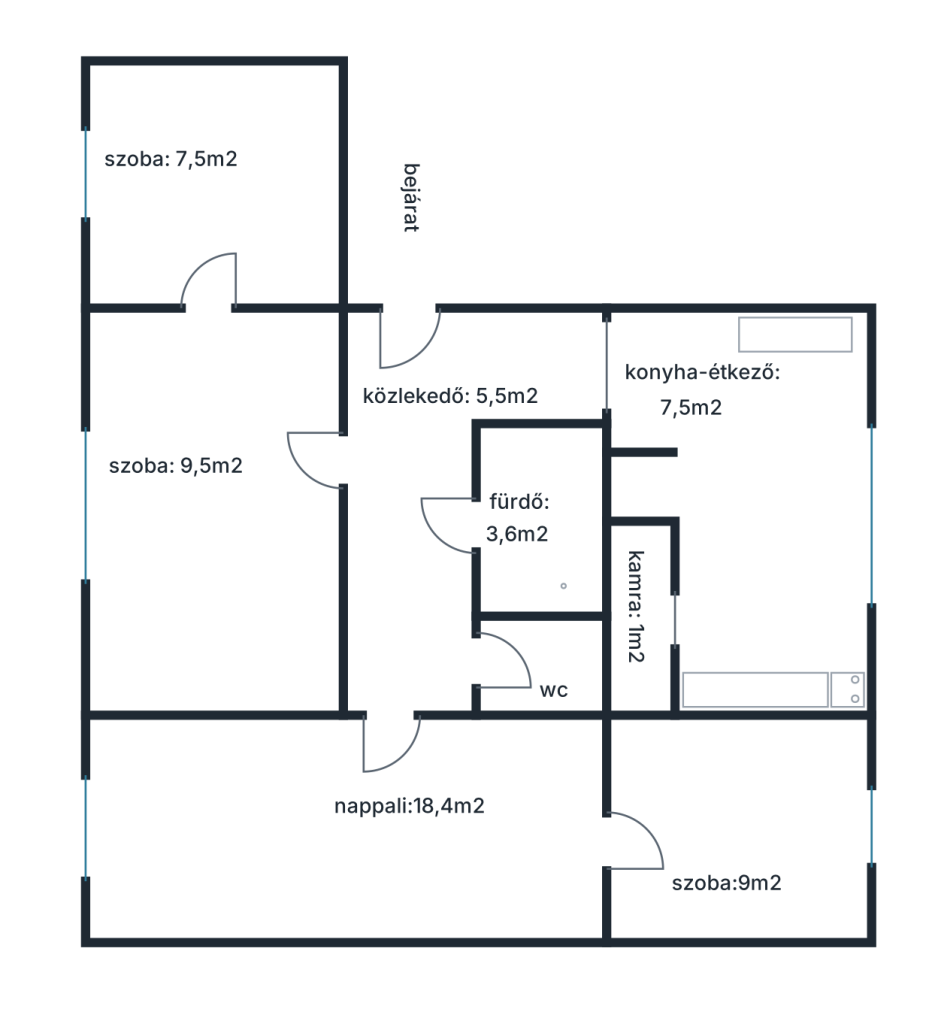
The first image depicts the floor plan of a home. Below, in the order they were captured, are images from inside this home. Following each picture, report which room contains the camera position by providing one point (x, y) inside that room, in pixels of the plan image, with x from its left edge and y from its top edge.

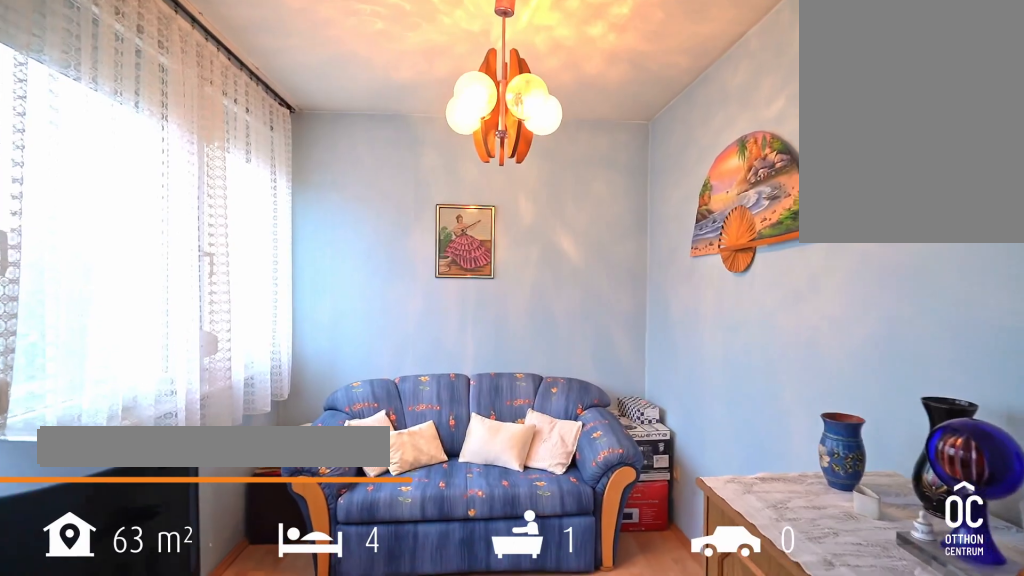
(211, 184)
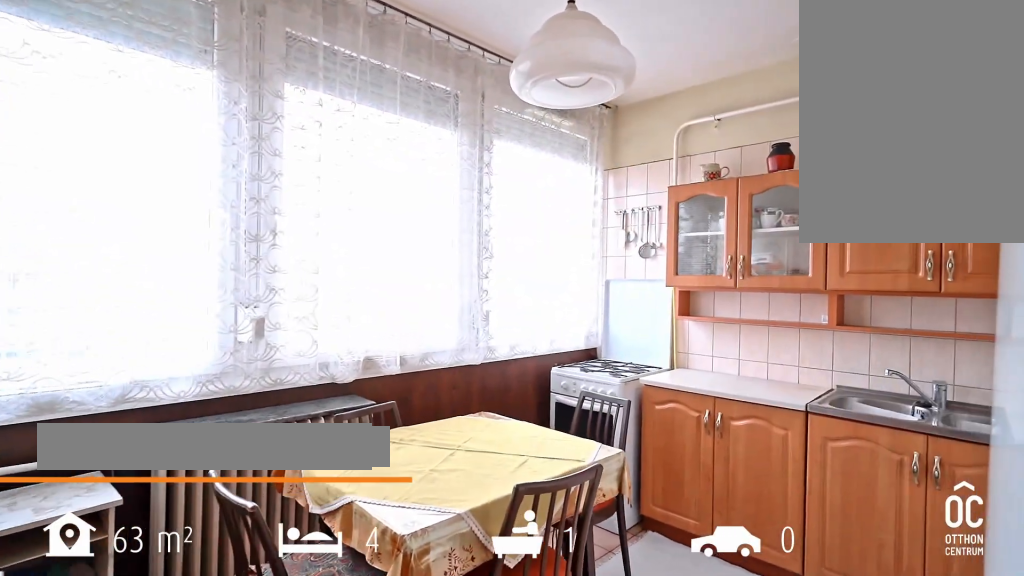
(741, 515)
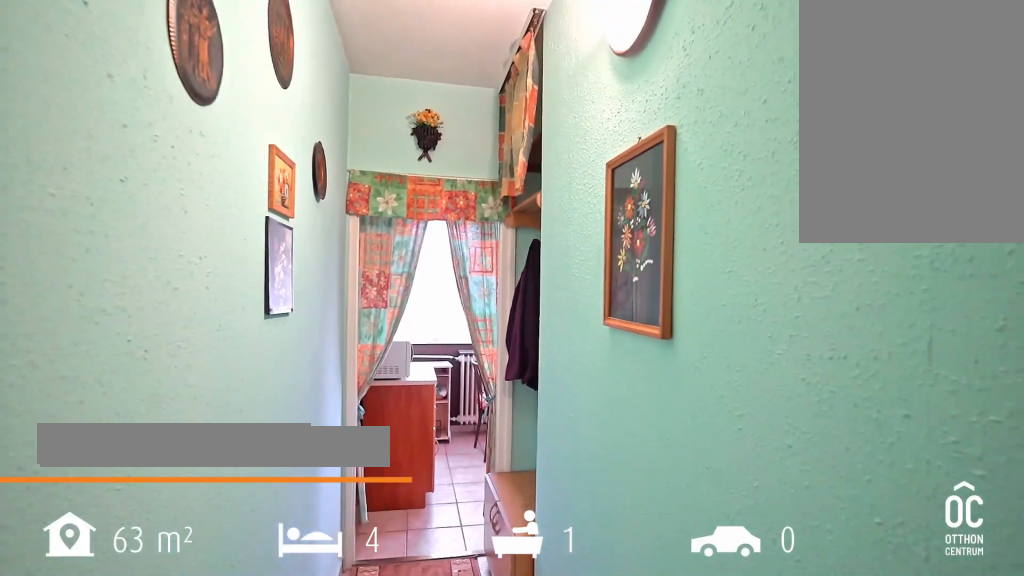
(411, 385)
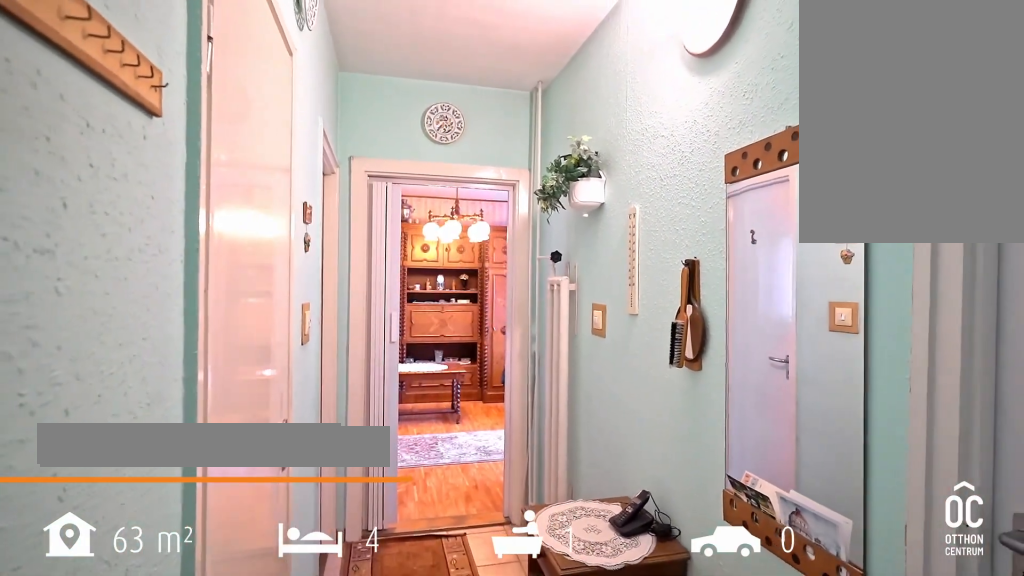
(411, 385)
